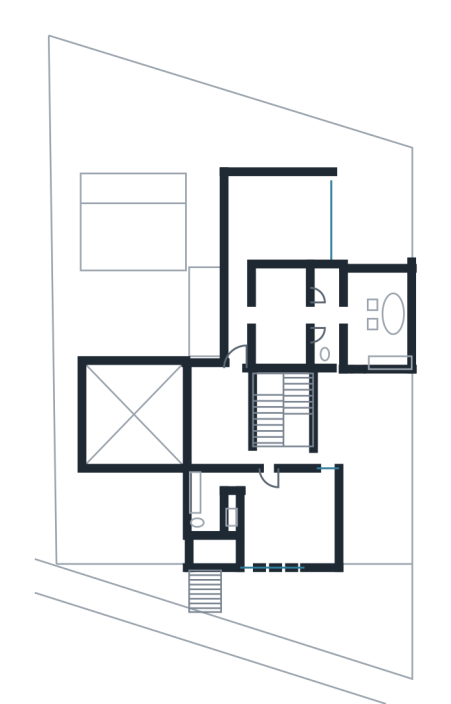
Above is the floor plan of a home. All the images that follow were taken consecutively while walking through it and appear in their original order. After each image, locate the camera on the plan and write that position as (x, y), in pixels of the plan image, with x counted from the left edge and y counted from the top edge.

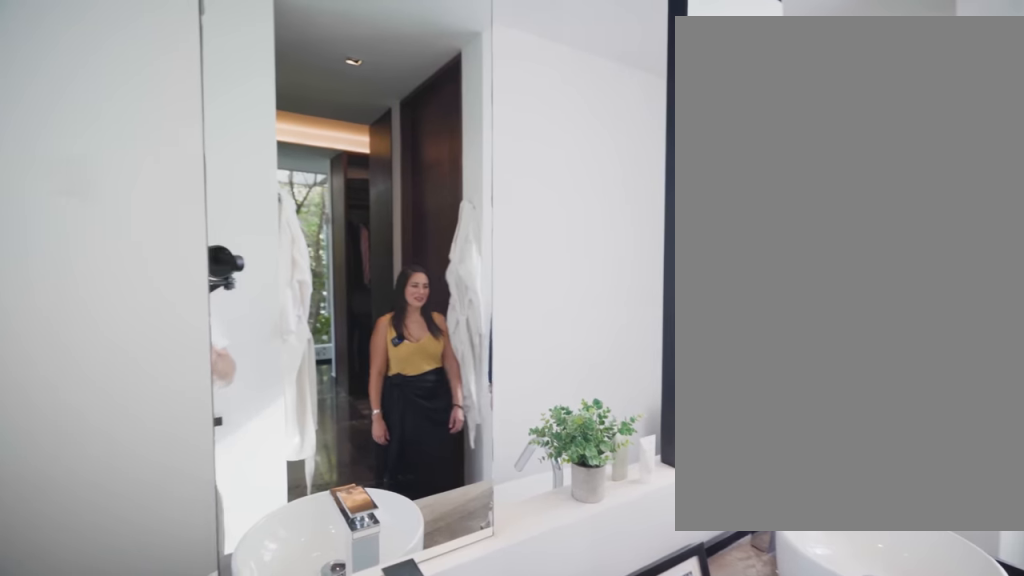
(352, 293)
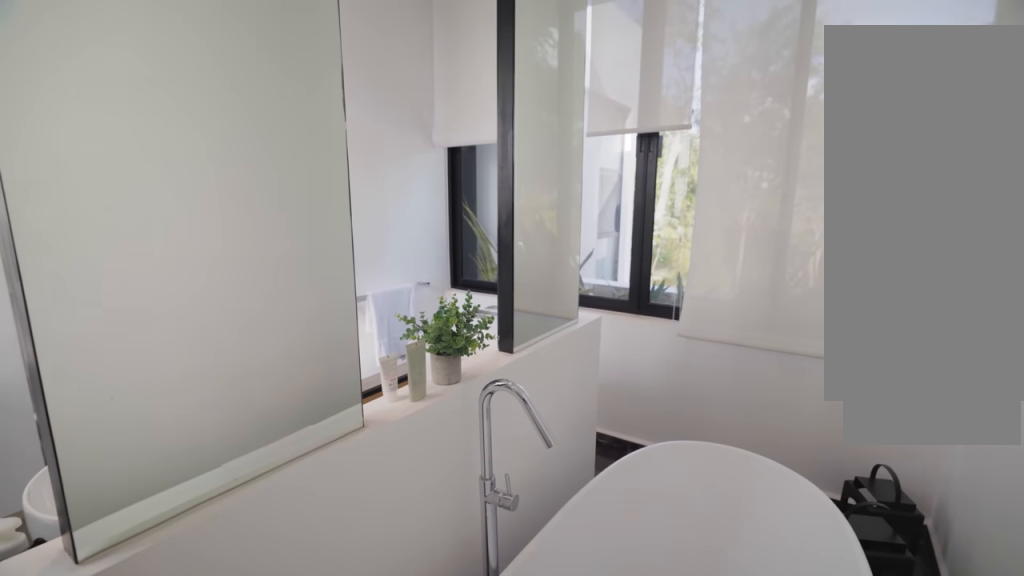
(396, 330)
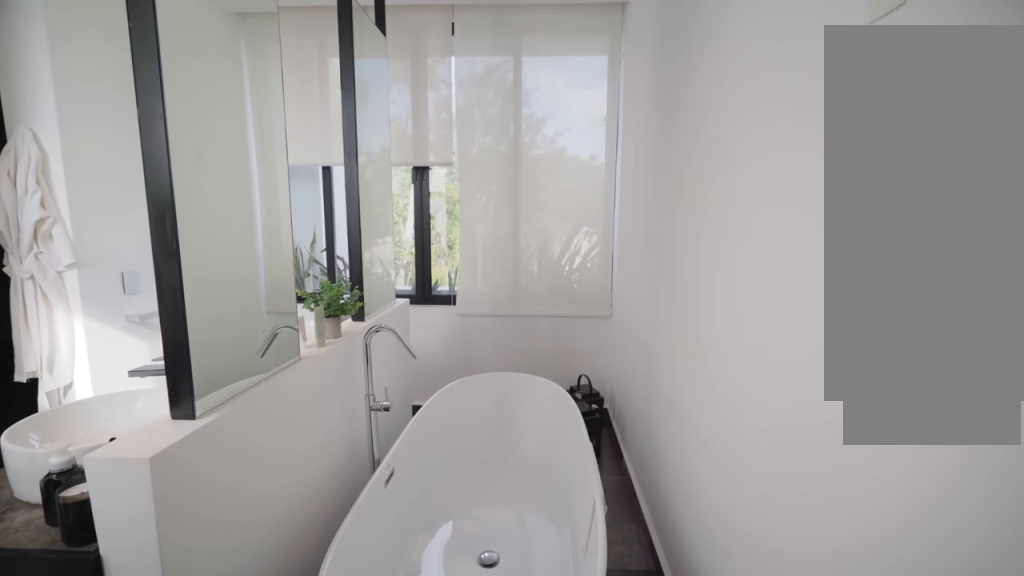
(388, 344)
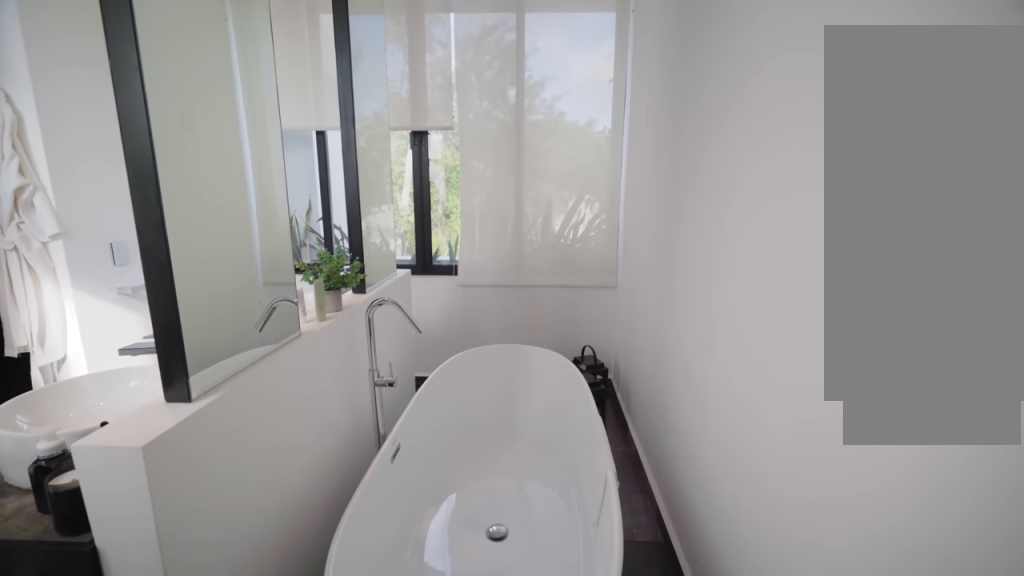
(391, 352)
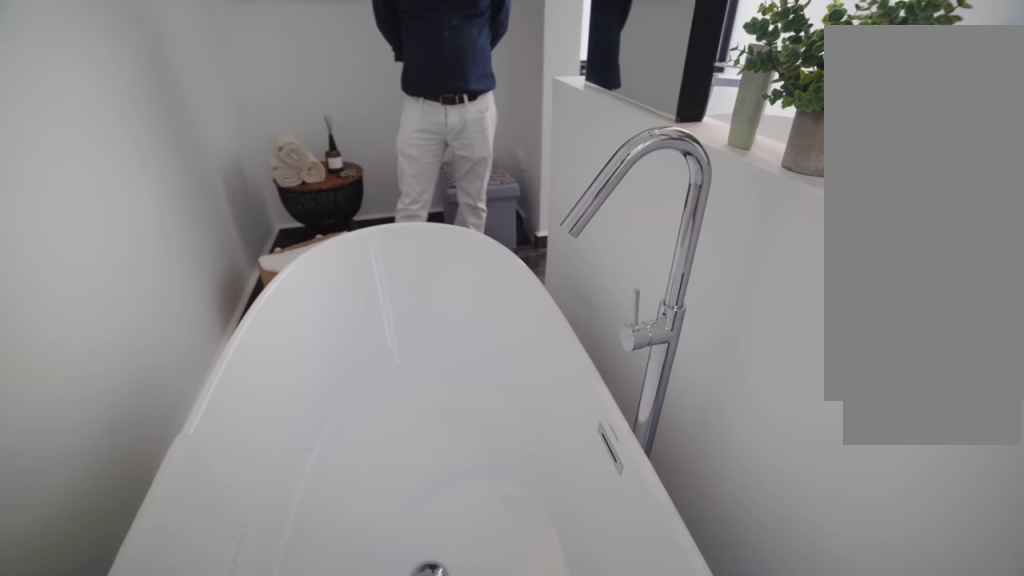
(389, 294)
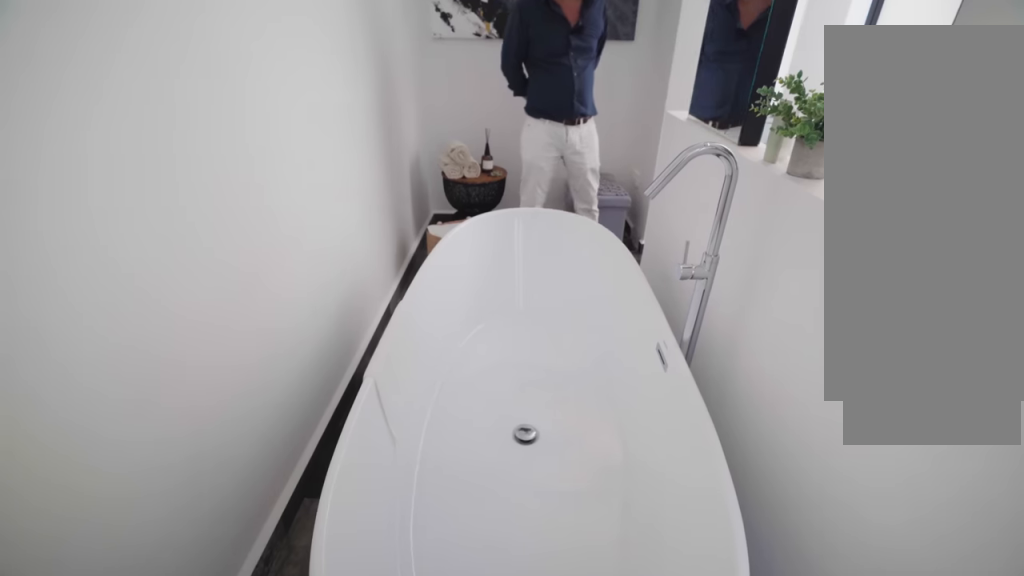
(387, 288)
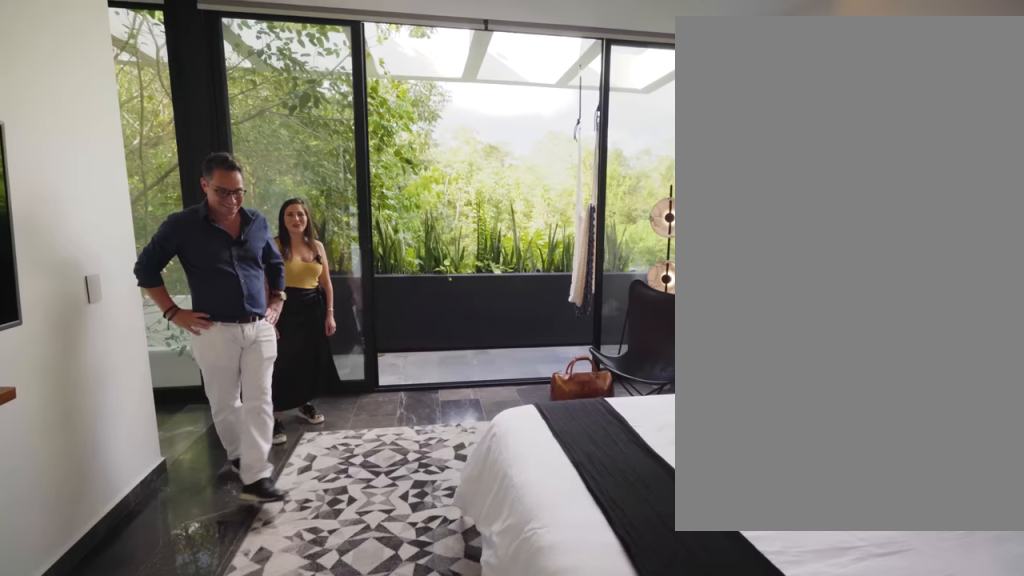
(310, 236)
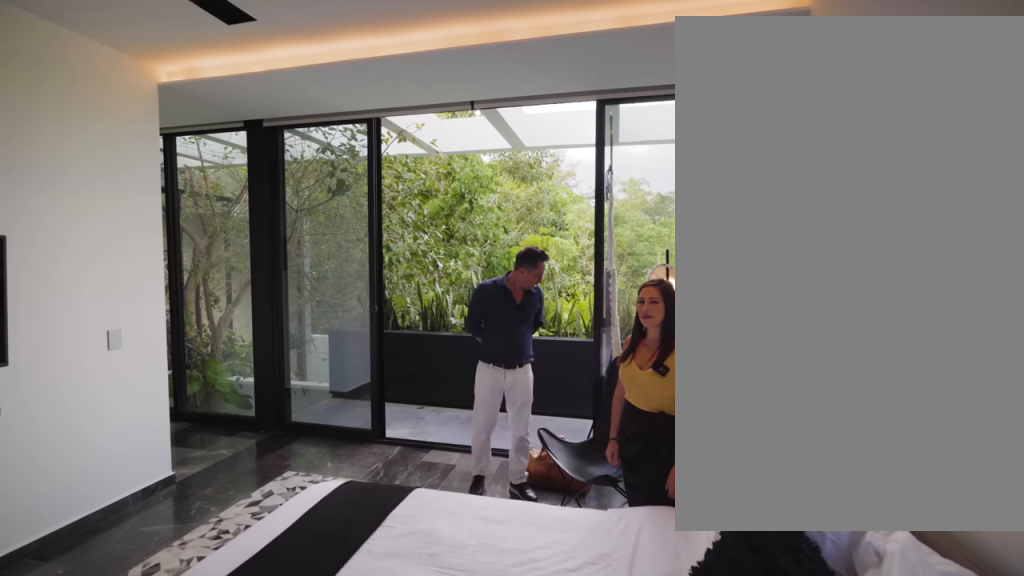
(322, 212)
